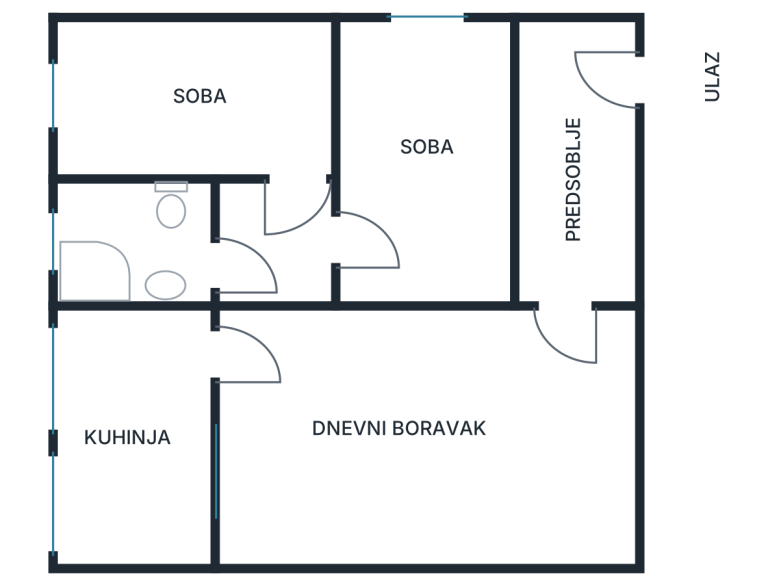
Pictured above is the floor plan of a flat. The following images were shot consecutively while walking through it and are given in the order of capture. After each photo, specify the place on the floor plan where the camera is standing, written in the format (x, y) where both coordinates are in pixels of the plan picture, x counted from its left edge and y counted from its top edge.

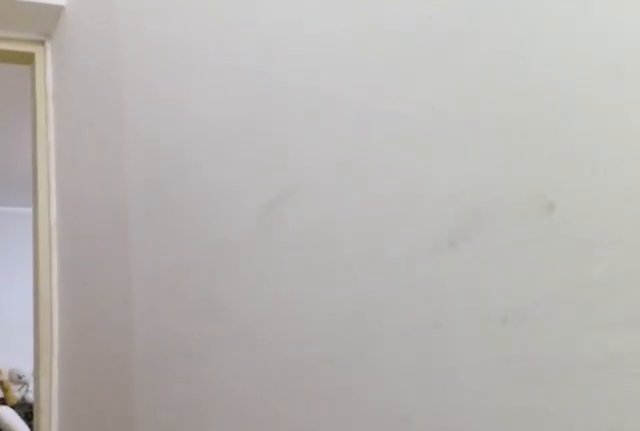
(582, 84)
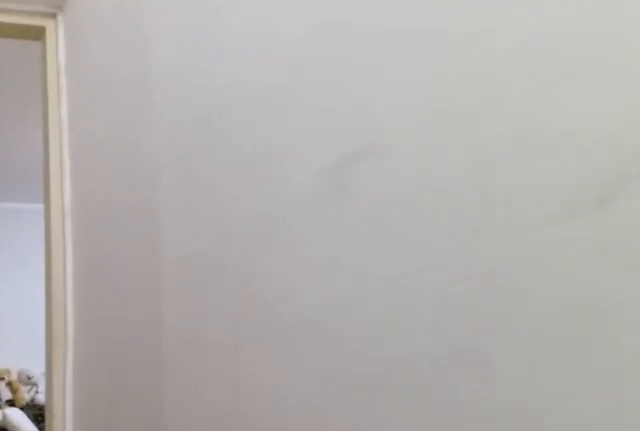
(582, 98)
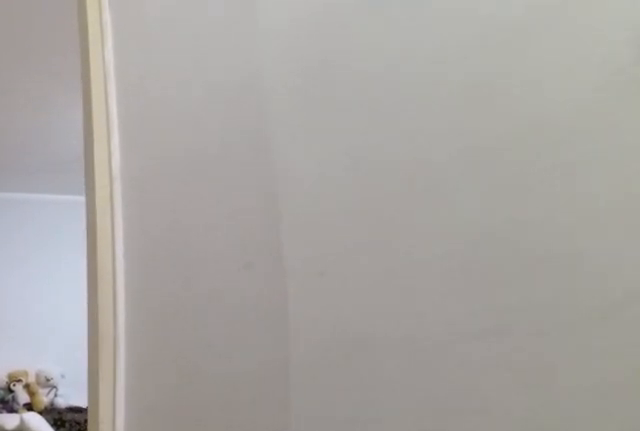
(582, 126)
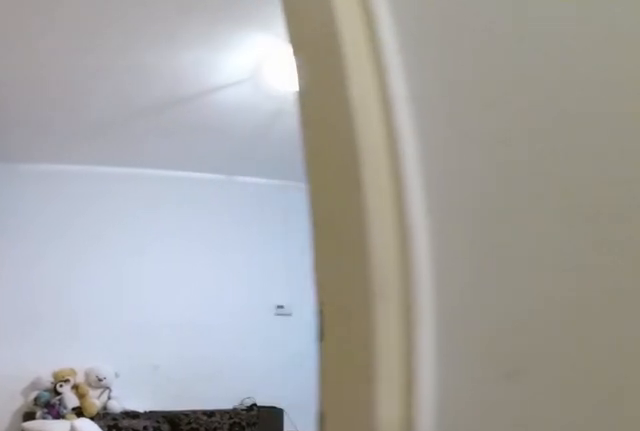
(582, 183)
